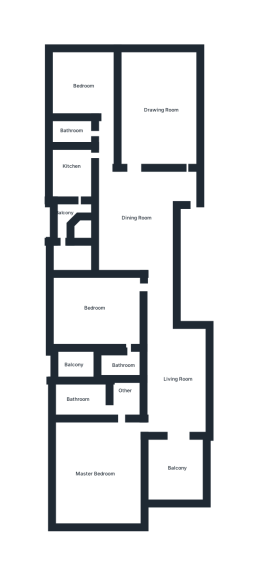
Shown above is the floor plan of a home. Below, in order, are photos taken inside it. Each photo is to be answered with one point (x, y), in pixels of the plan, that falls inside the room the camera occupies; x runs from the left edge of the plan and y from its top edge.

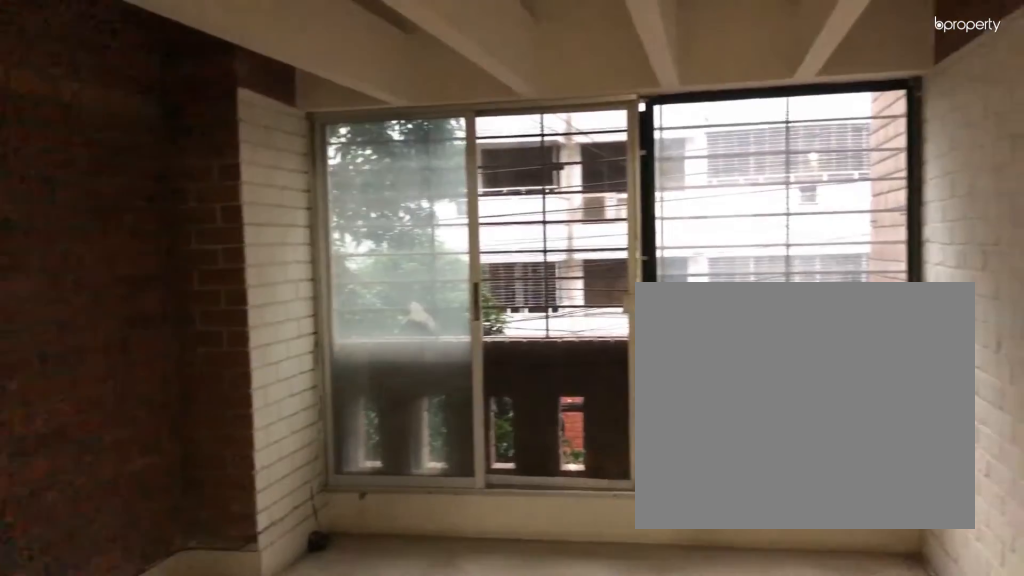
(175, 468)
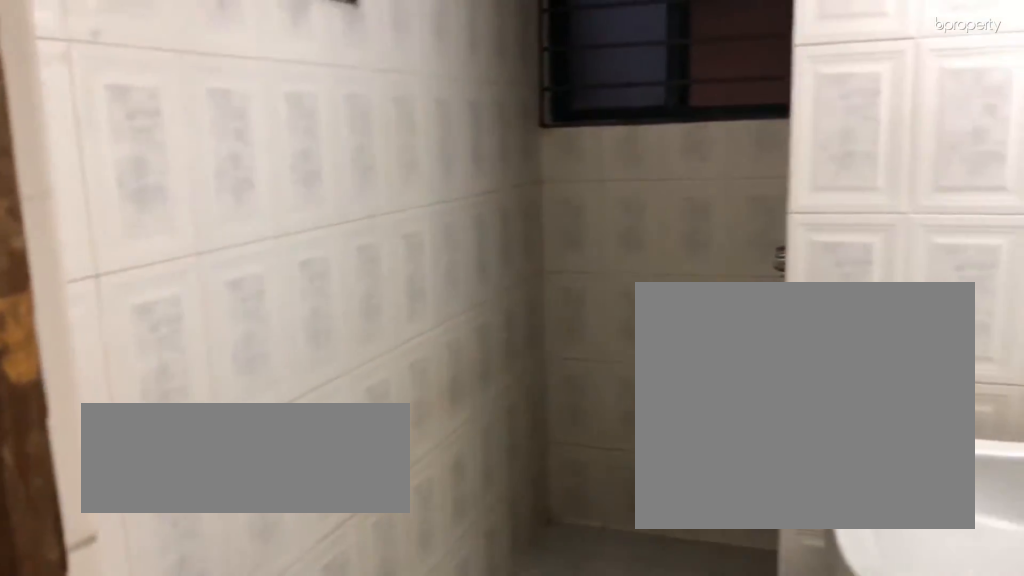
(78, 131)
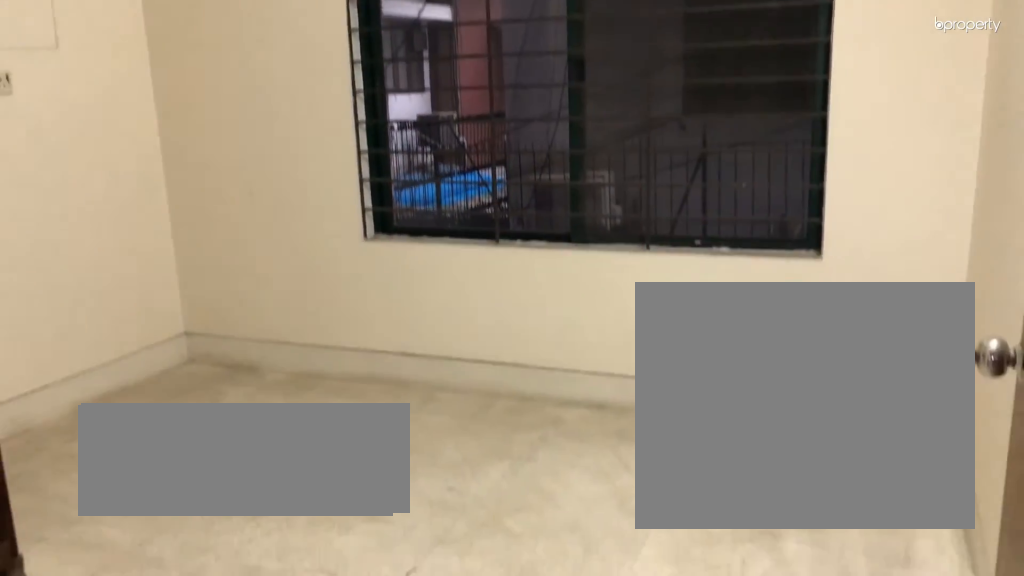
(84, 85)
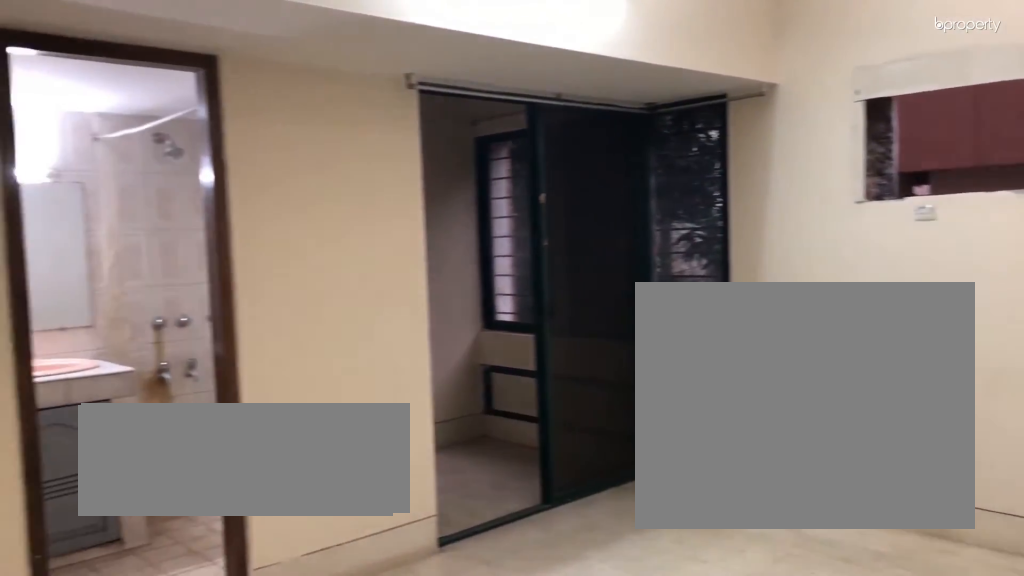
(97, 304)
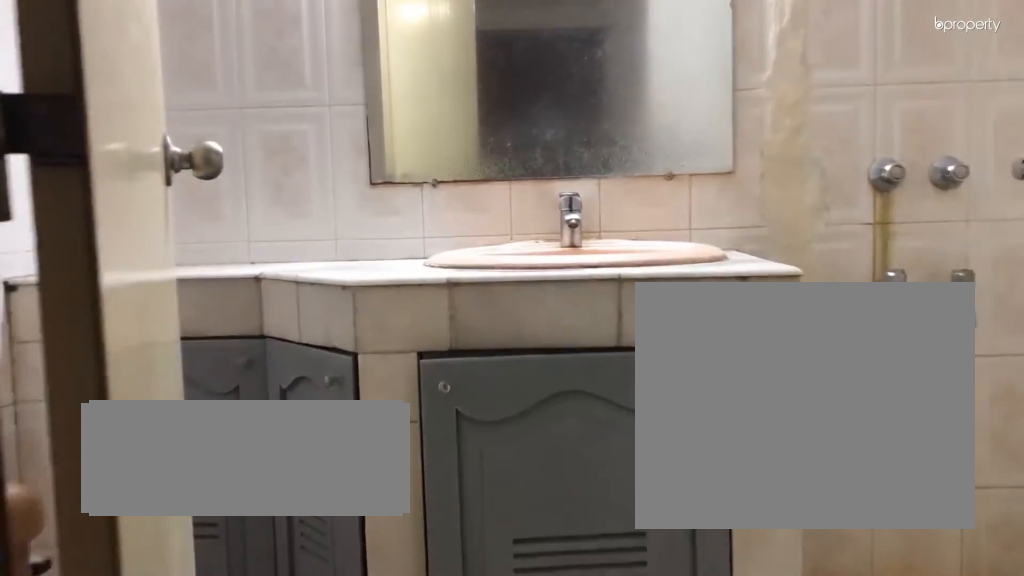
(120, 366)
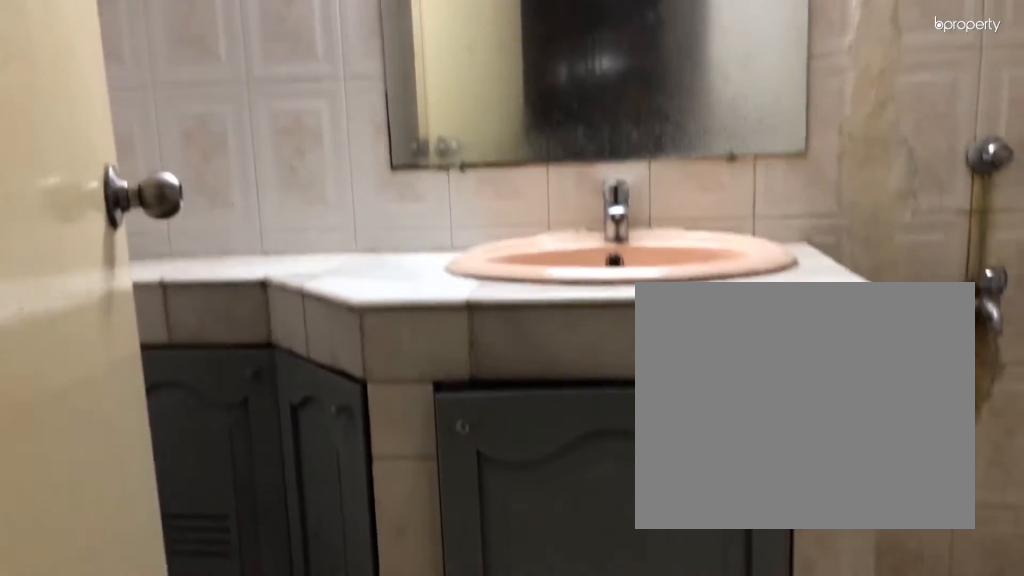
(120, 366)
